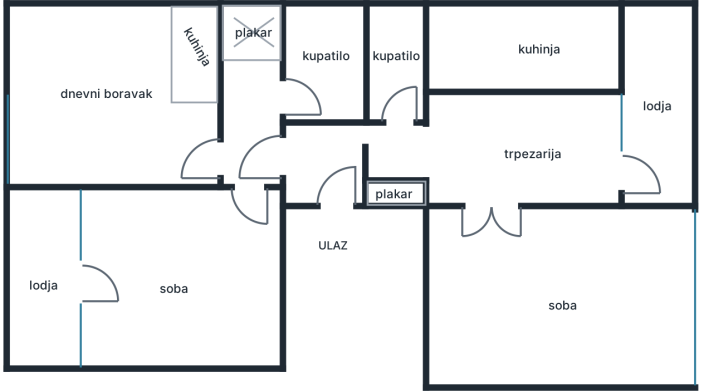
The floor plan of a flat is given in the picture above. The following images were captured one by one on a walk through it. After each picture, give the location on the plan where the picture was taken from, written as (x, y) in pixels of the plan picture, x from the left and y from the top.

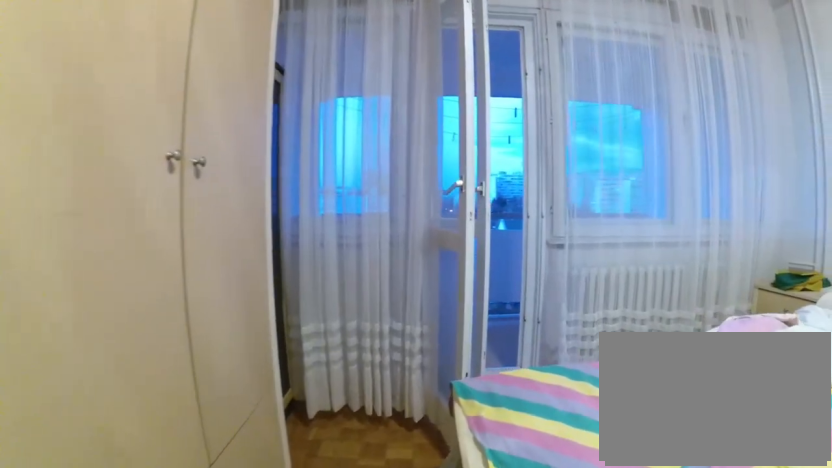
(226, 301)
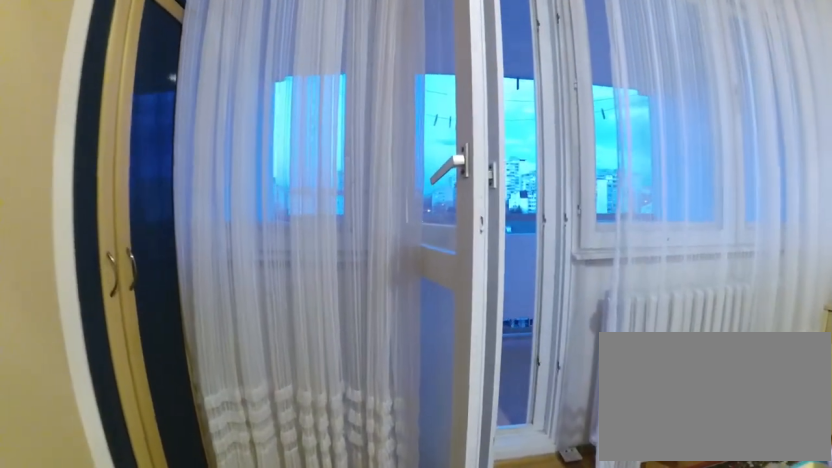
(195, 301)
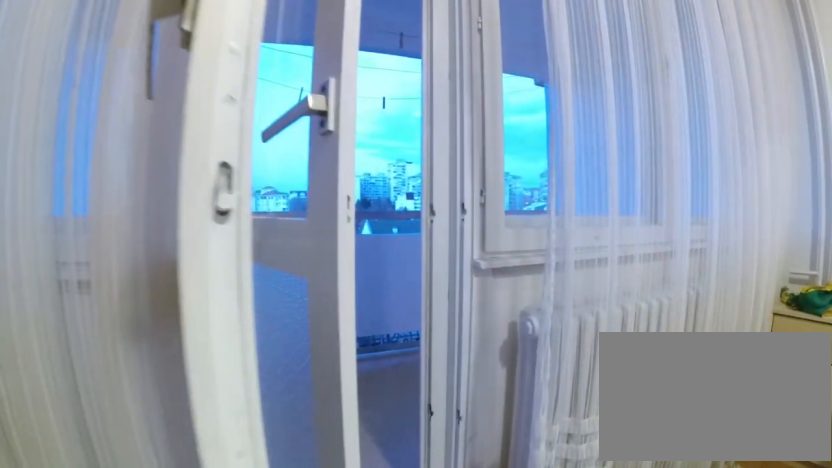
(173, 301)
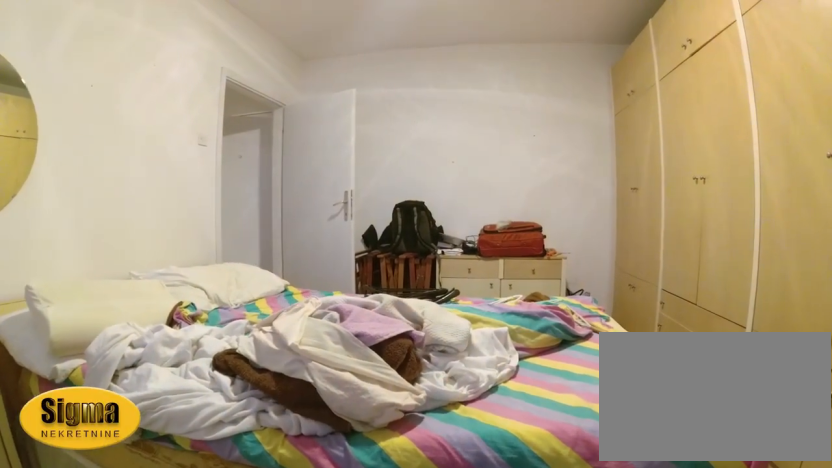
(85, 301)
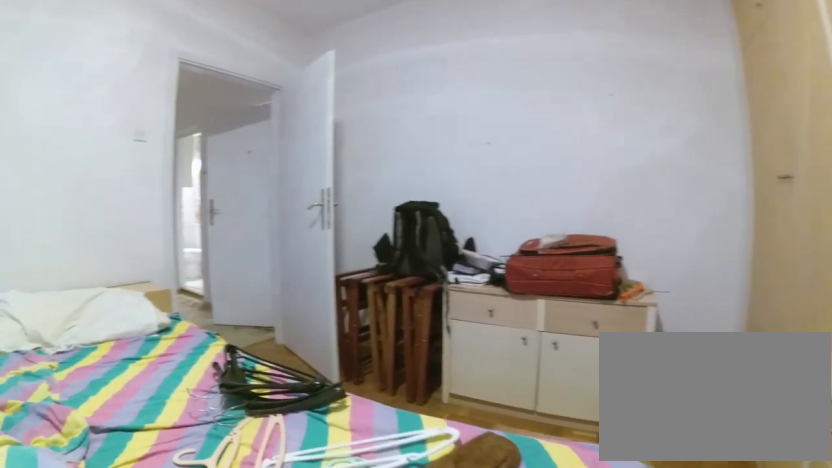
(158, 308)
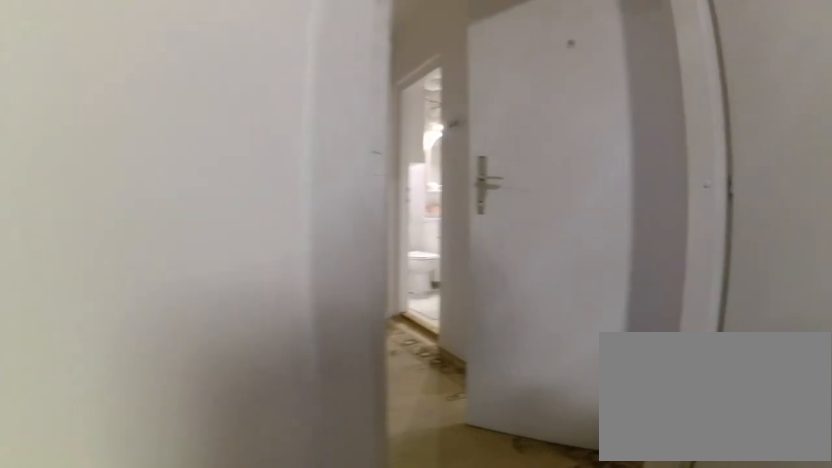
(242, 260)
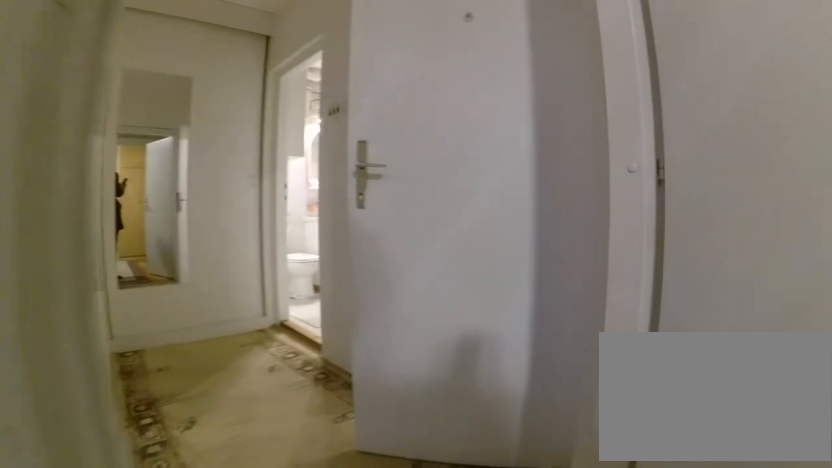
(244, 249)
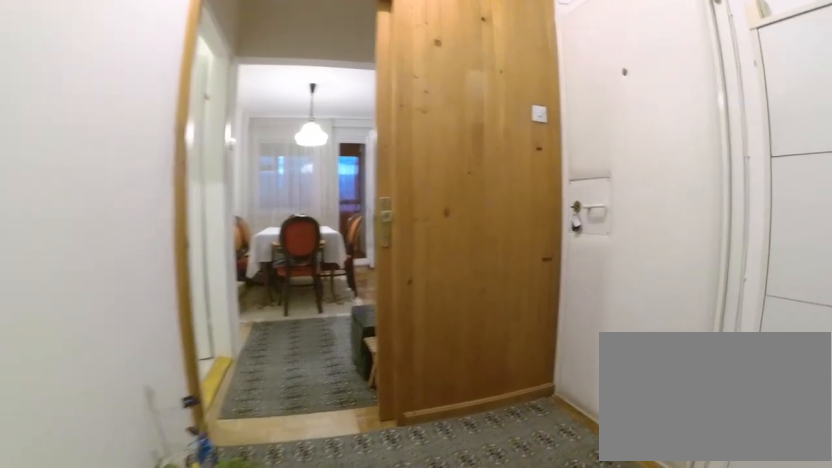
(282, 162)
